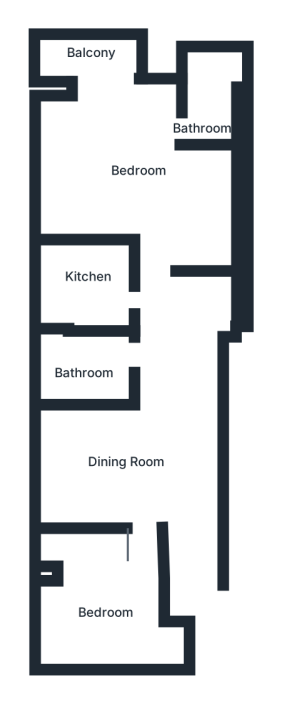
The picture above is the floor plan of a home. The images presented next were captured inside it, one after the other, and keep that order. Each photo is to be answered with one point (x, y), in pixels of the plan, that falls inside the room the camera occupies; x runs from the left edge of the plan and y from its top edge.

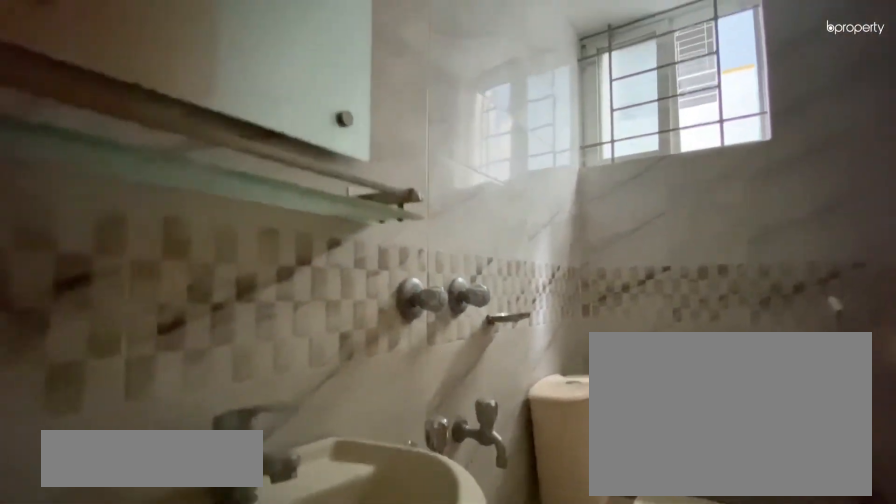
(93, 367)
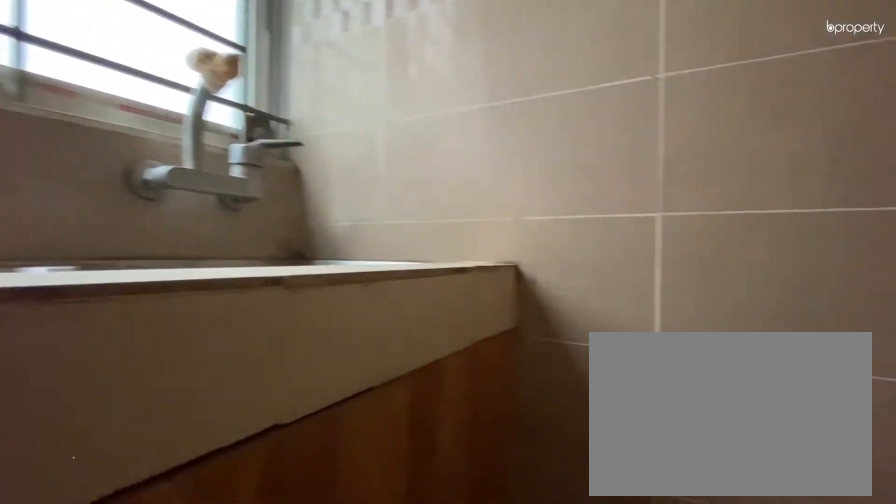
(88, 287)
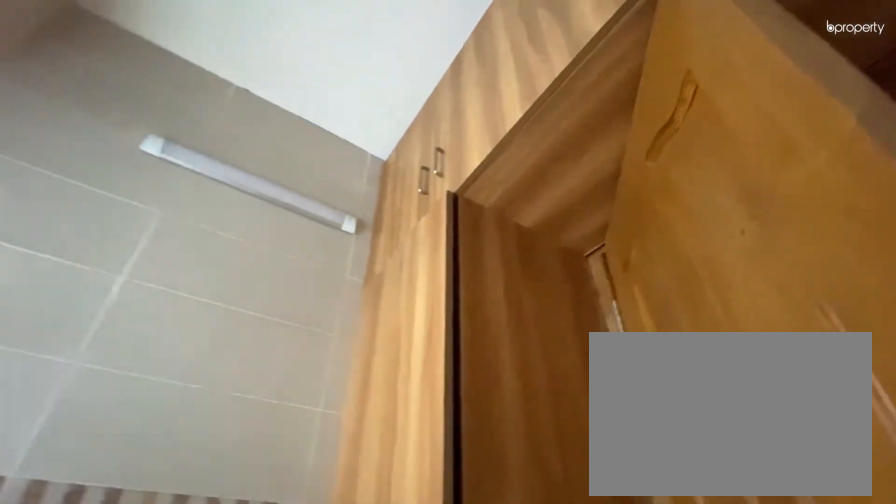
(88, 287)
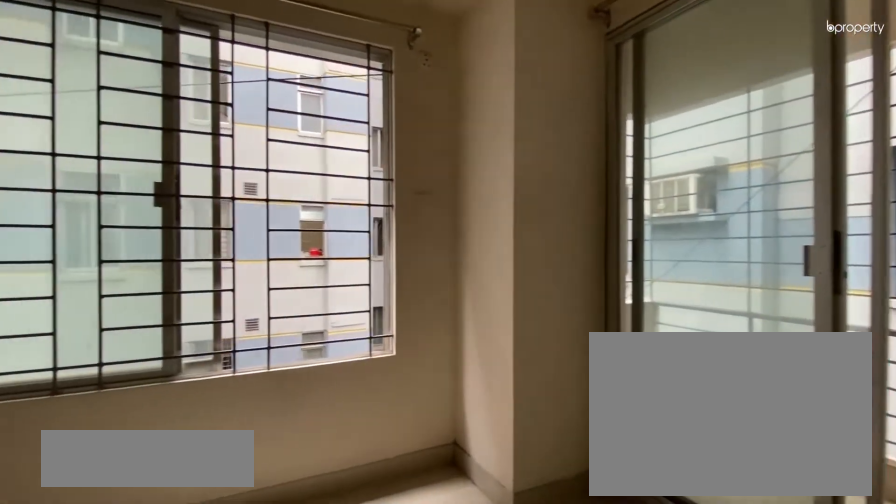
(135, 161)
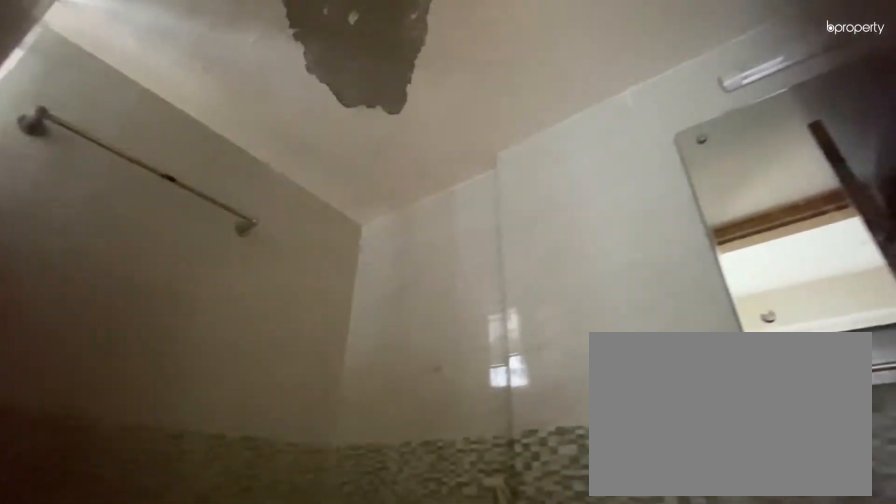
(215, 118)
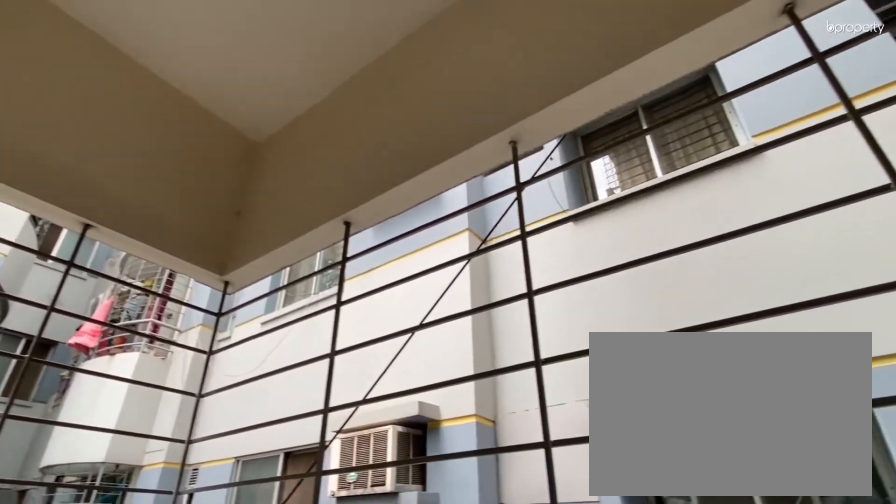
(91, 47)
